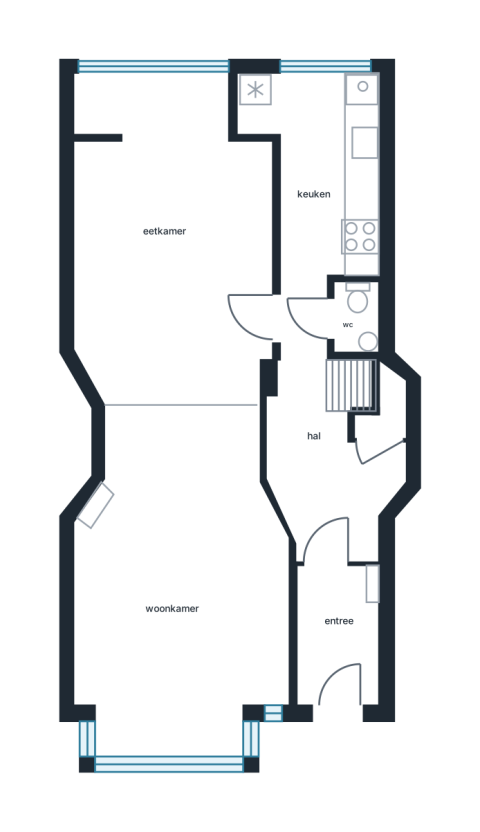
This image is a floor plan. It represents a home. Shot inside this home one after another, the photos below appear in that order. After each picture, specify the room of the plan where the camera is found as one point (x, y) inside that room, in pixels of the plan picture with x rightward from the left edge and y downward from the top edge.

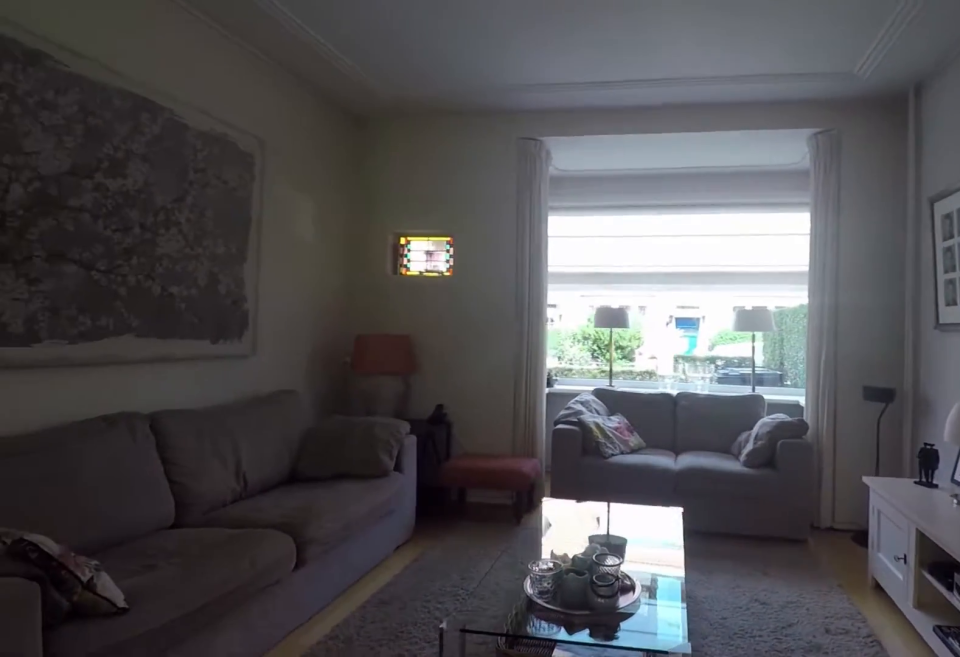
(186, 460)
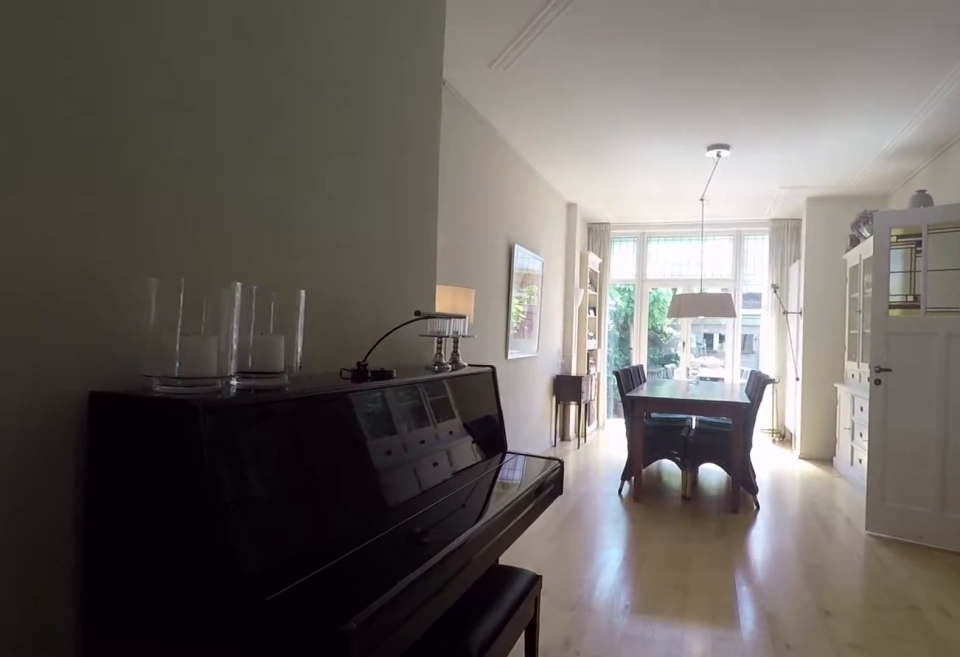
(186, 460)
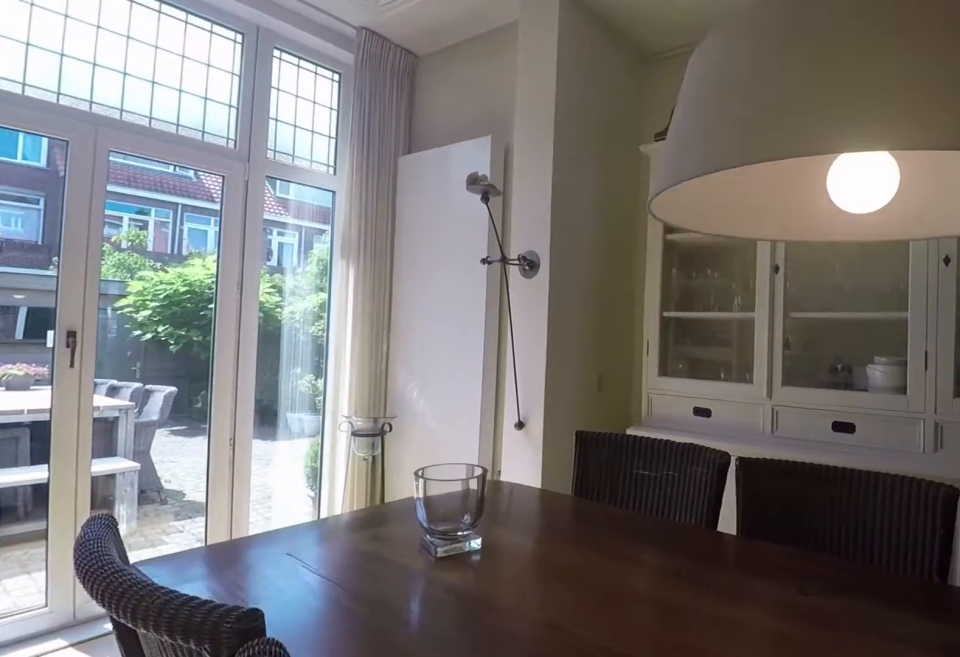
(170, 244)
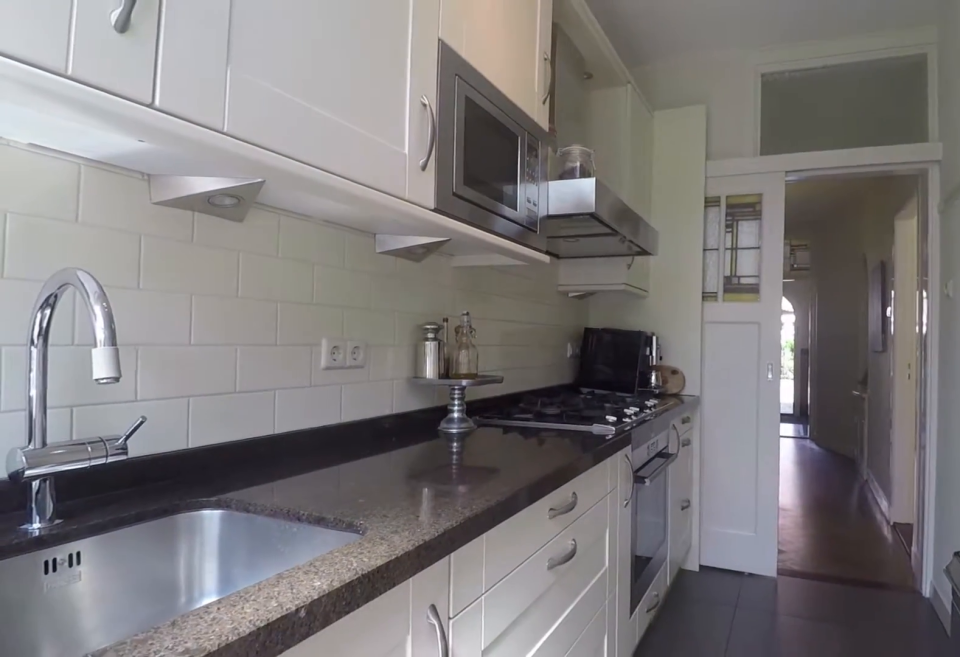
(338, 172)
